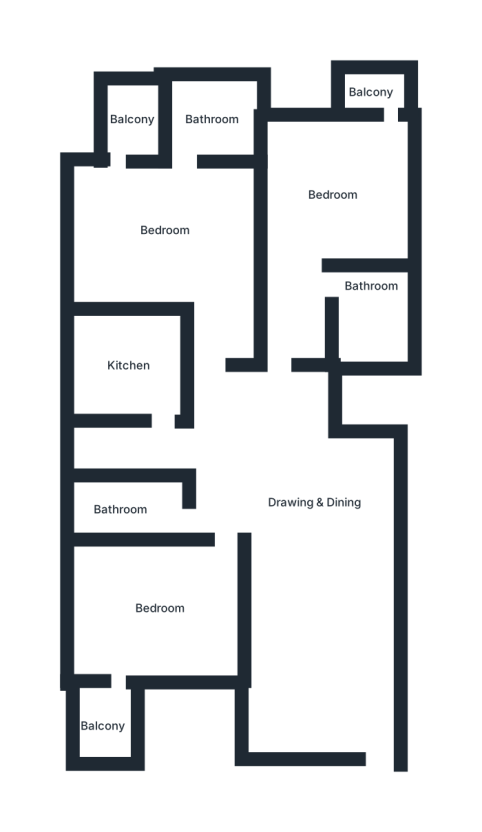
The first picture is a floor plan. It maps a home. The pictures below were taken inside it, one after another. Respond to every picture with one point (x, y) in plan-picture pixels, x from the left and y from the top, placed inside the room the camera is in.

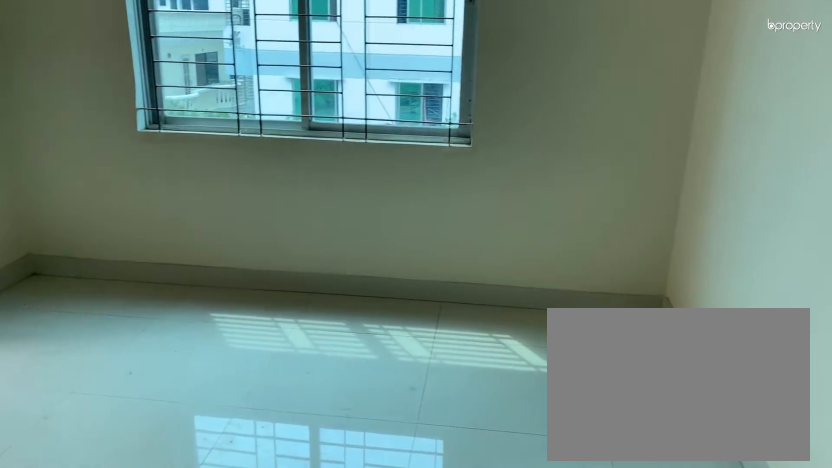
(133, 620)
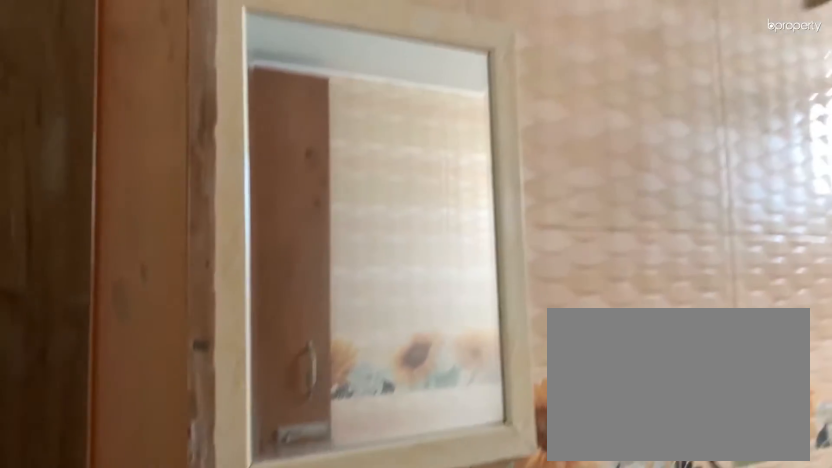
(118, 511)
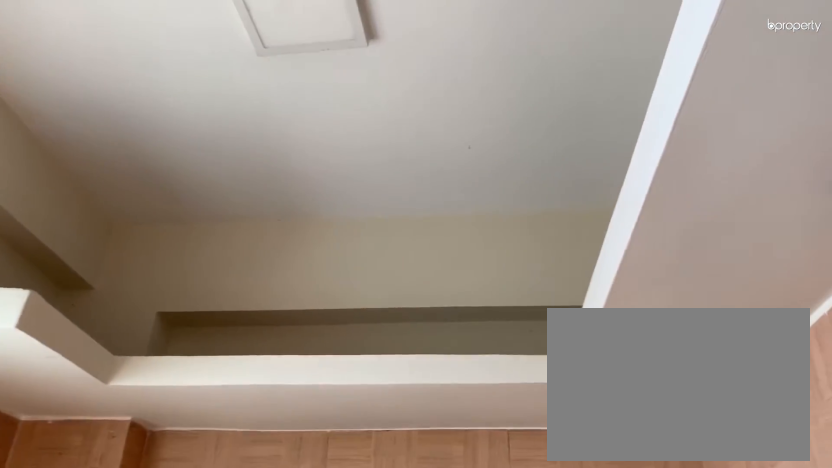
(132, 367)
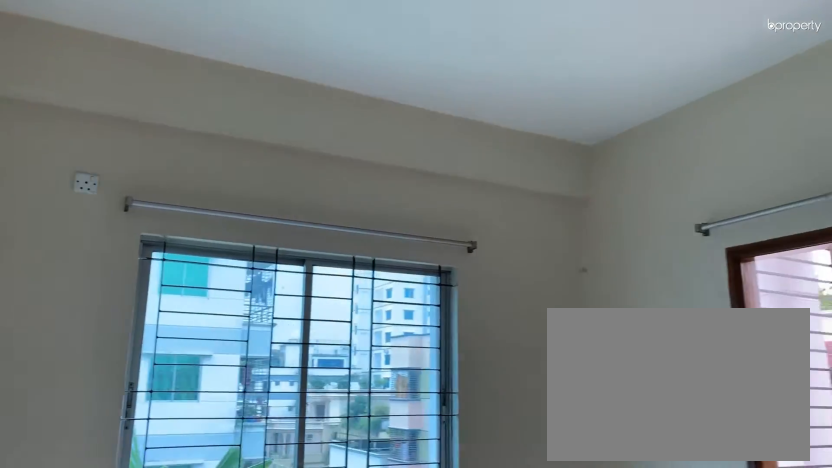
(173, 206)
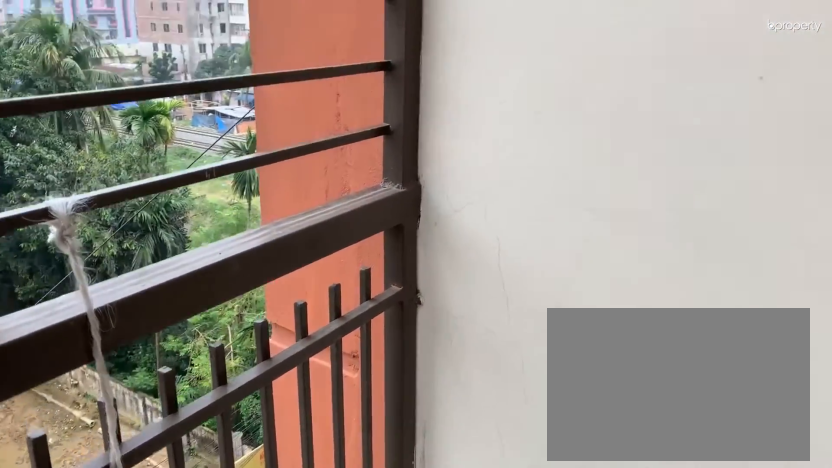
(130, 113)
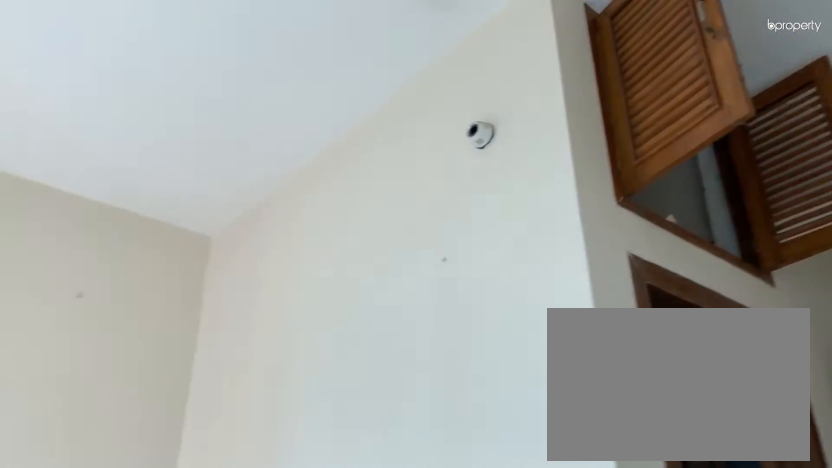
(326, 200)
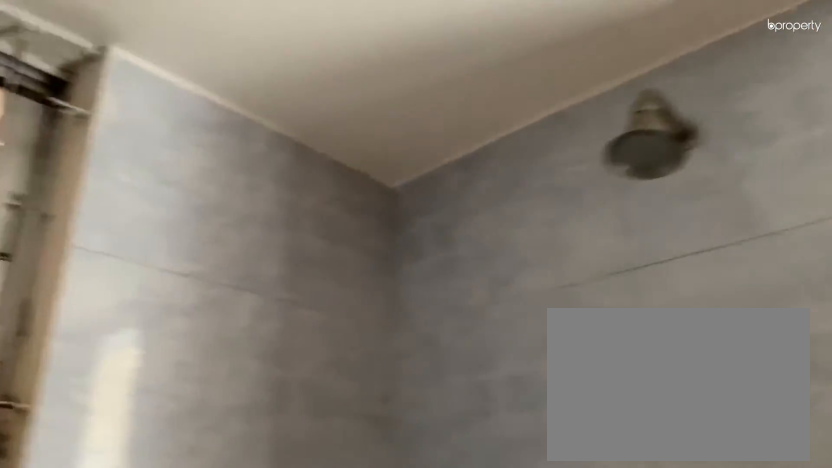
(361, 298)
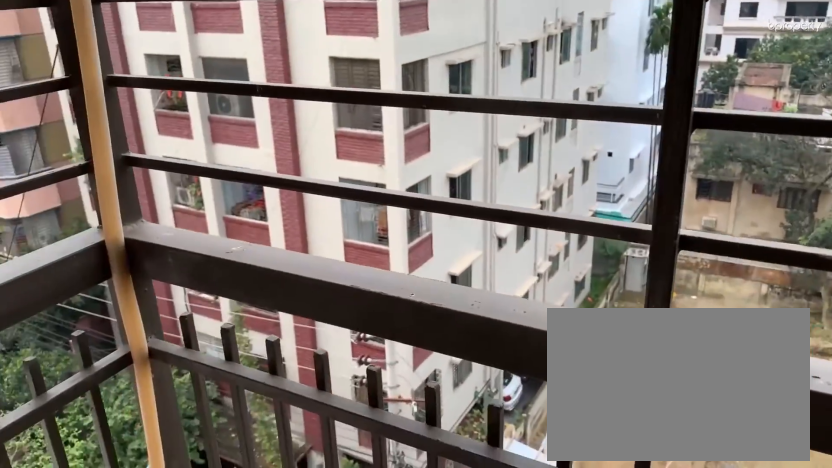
(368, 90)
